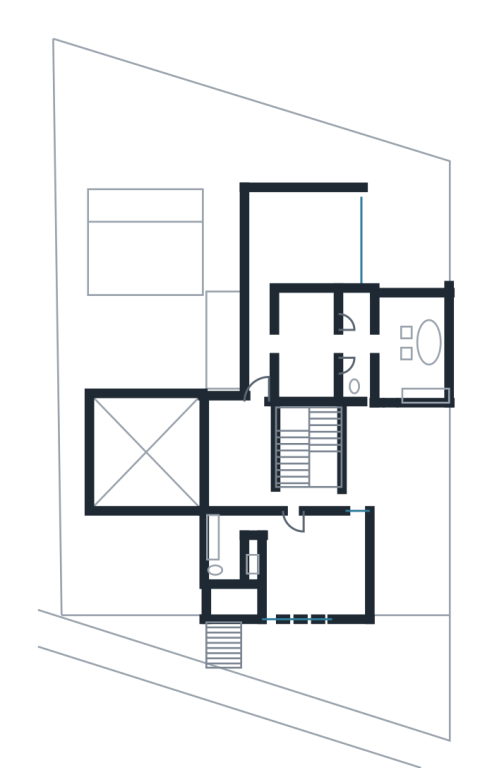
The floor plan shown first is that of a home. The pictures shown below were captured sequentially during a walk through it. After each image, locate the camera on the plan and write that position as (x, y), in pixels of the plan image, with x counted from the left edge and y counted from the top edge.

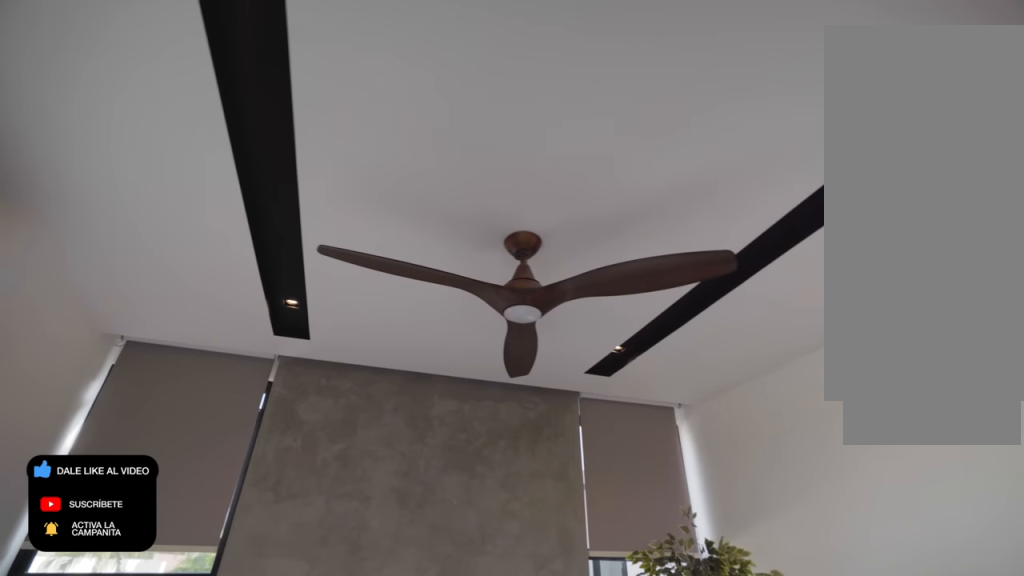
(273, 263)
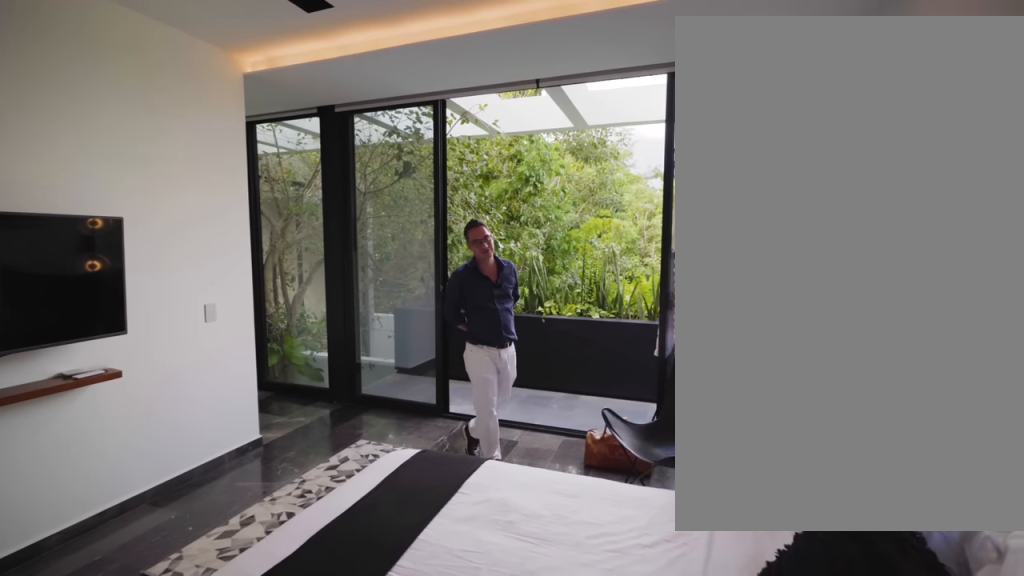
(350, 228)
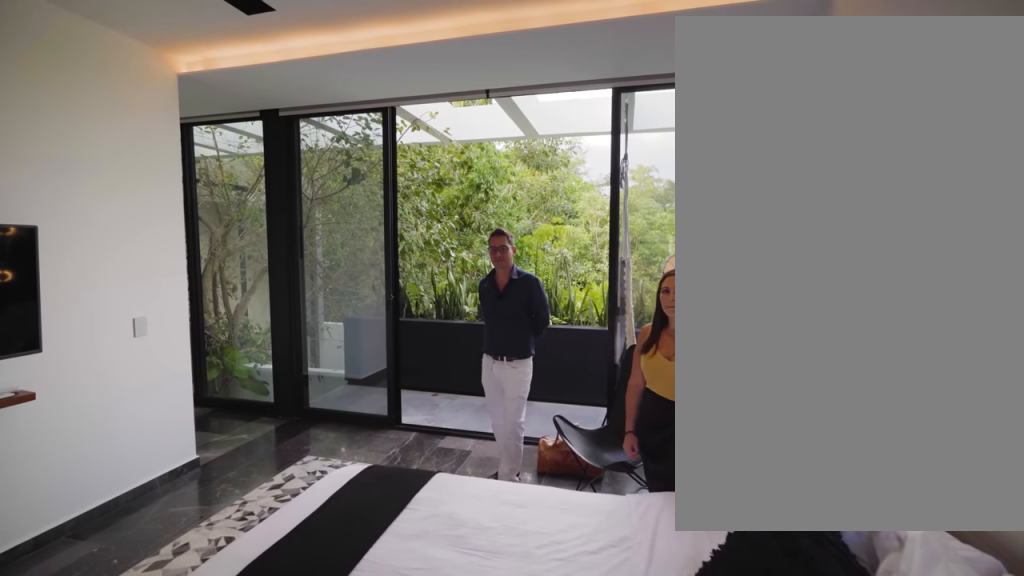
(350, 231)
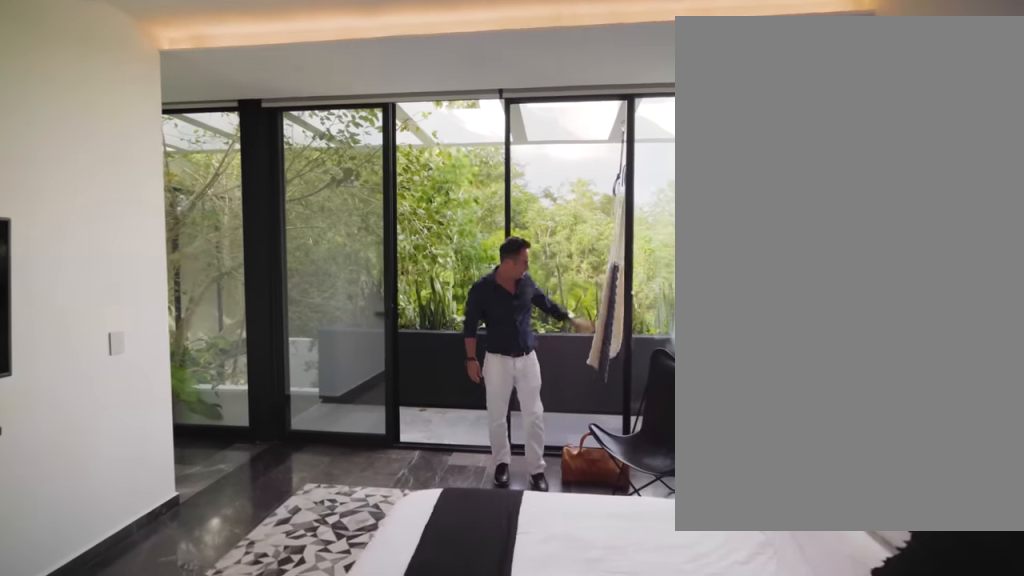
(349, 233)
